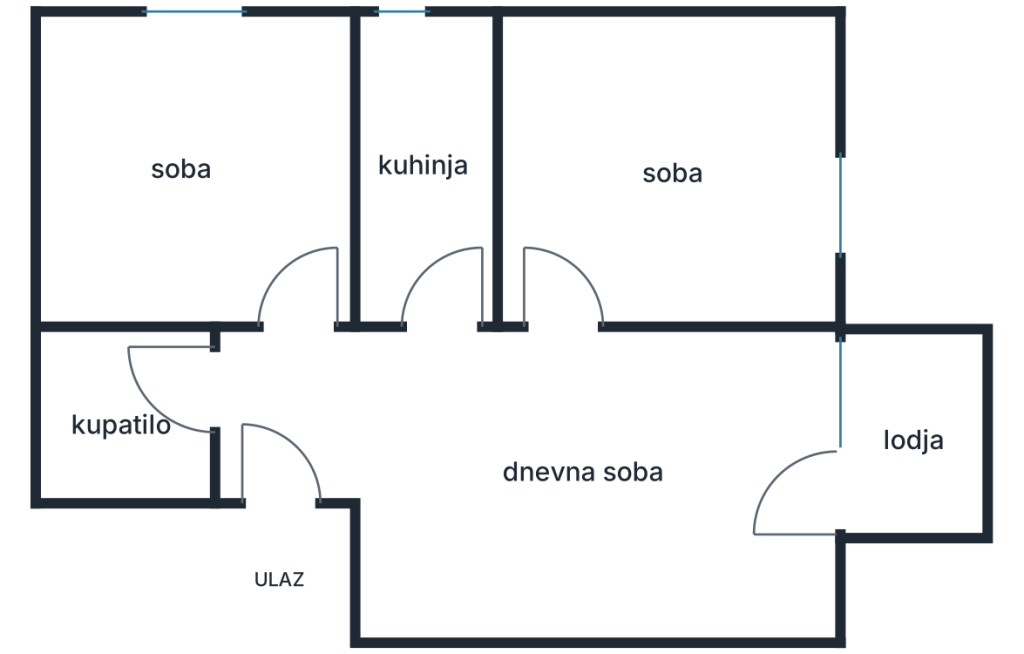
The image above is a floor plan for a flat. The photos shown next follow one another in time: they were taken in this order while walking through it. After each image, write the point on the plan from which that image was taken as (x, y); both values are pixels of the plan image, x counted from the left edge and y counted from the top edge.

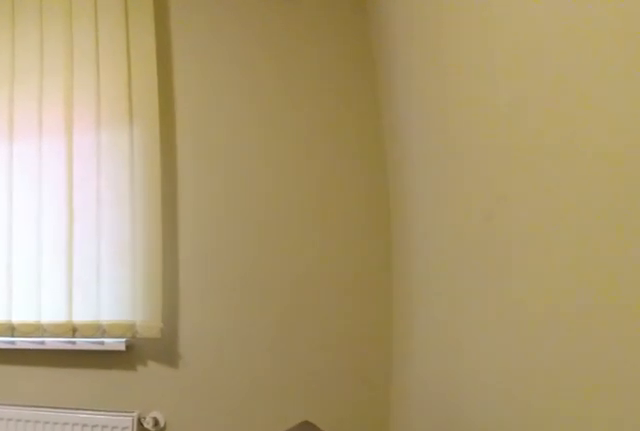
(295, 282)
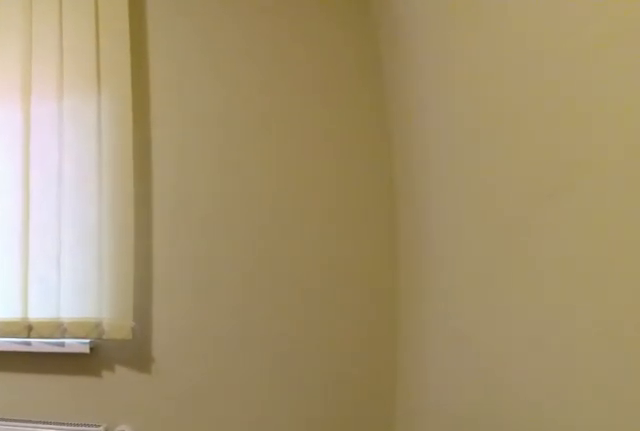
(295, 253)
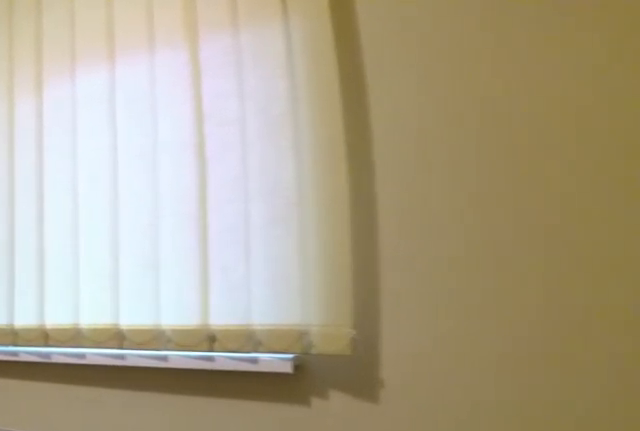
(305, 226)
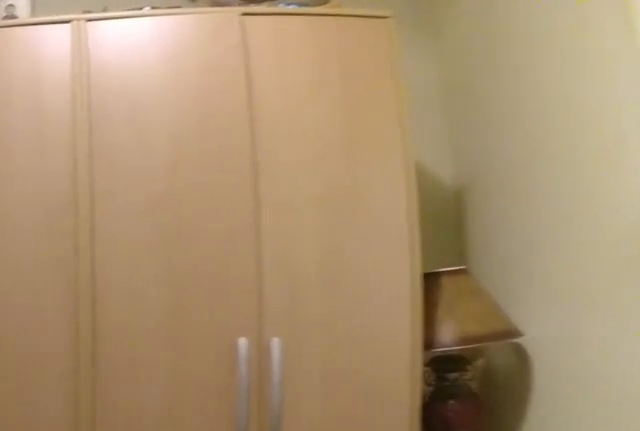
(316, 202)
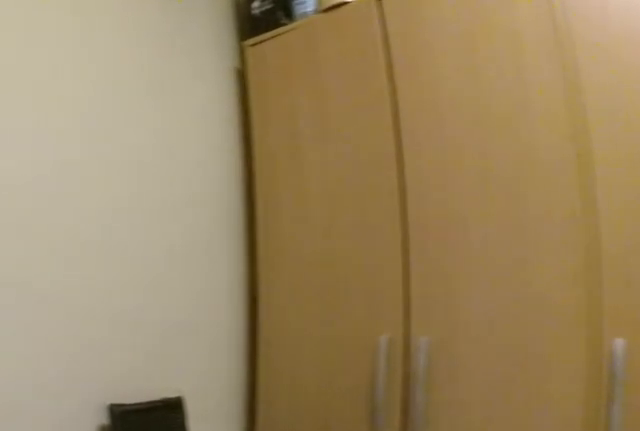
(309, 187)
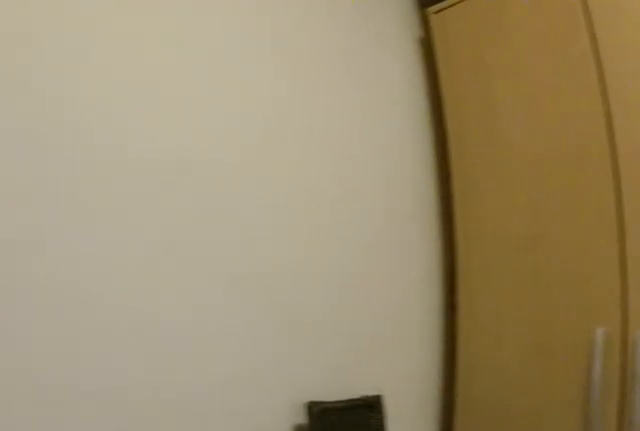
(304, 185)
